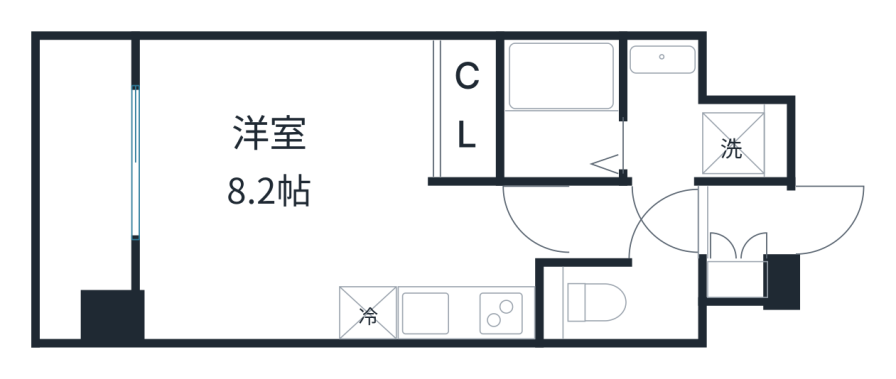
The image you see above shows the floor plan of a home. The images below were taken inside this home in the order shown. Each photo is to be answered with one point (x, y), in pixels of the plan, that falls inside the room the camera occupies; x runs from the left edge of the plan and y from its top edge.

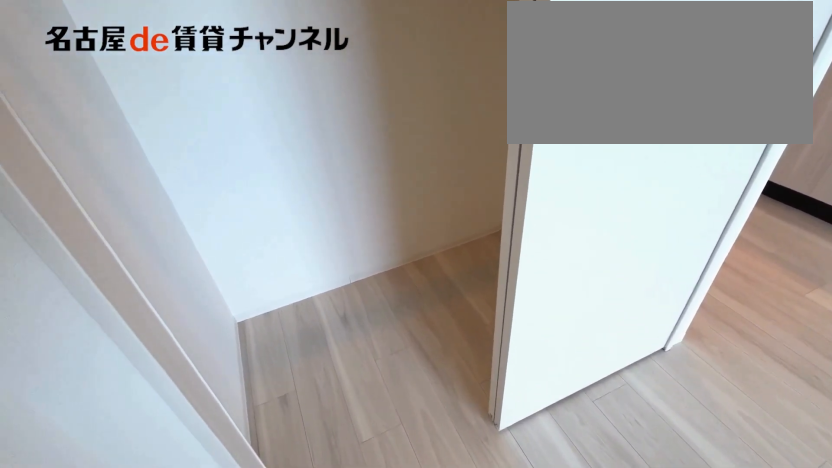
(469, 108)
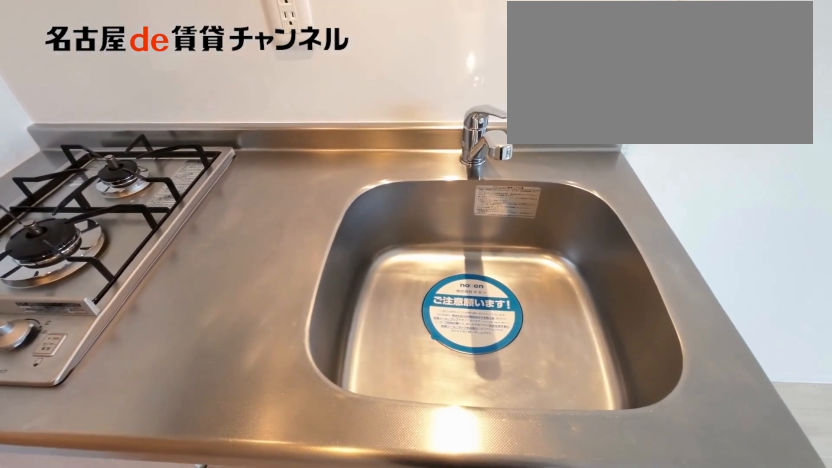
(466, 312)
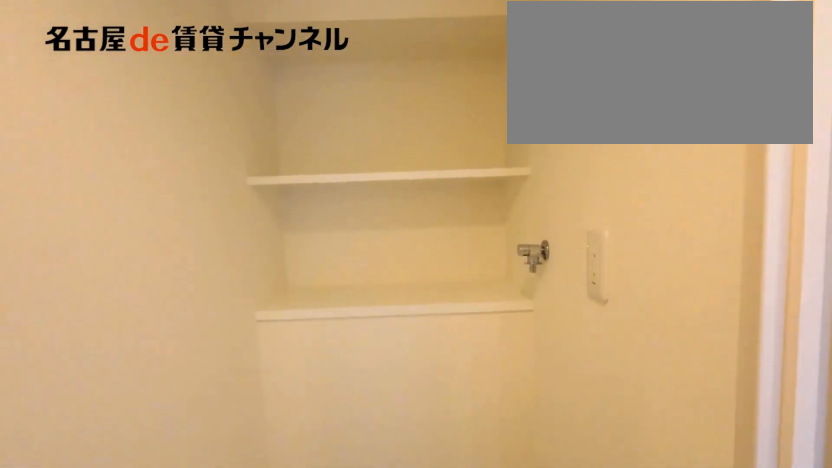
(694, 121)
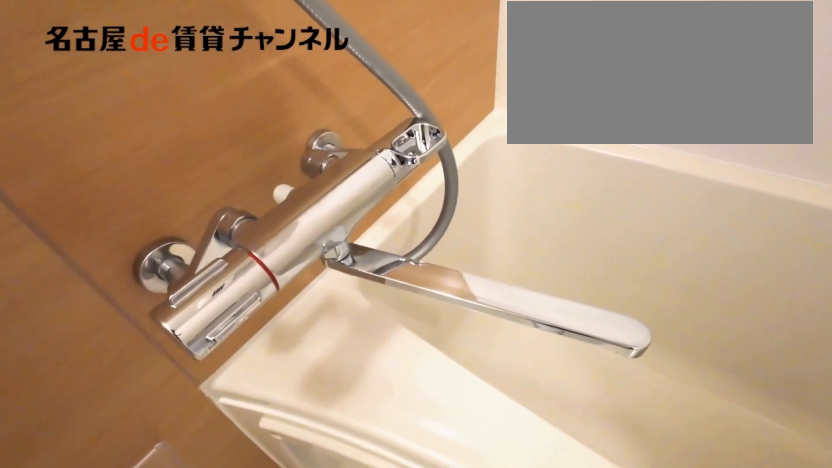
(561, 108)
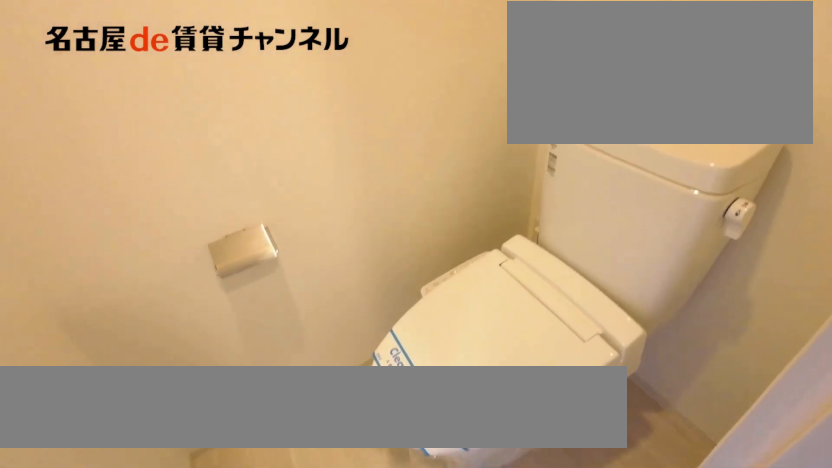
(621, 303)
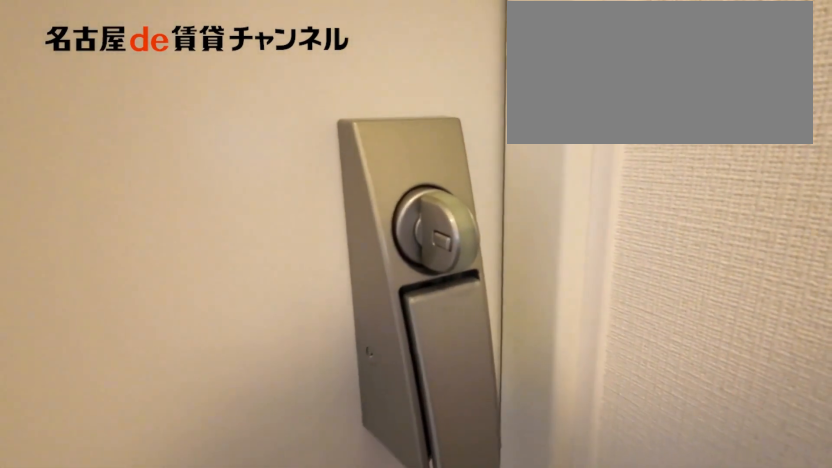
(746, 223)
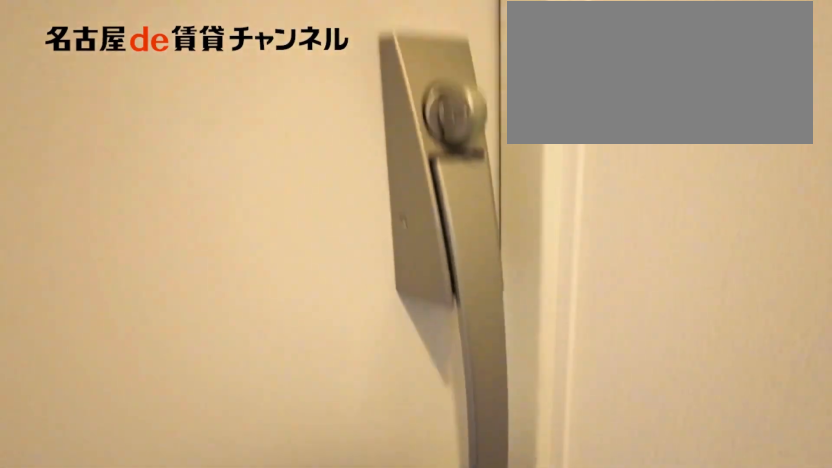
(746, 223)
